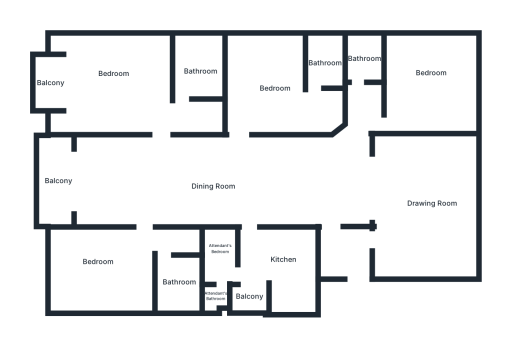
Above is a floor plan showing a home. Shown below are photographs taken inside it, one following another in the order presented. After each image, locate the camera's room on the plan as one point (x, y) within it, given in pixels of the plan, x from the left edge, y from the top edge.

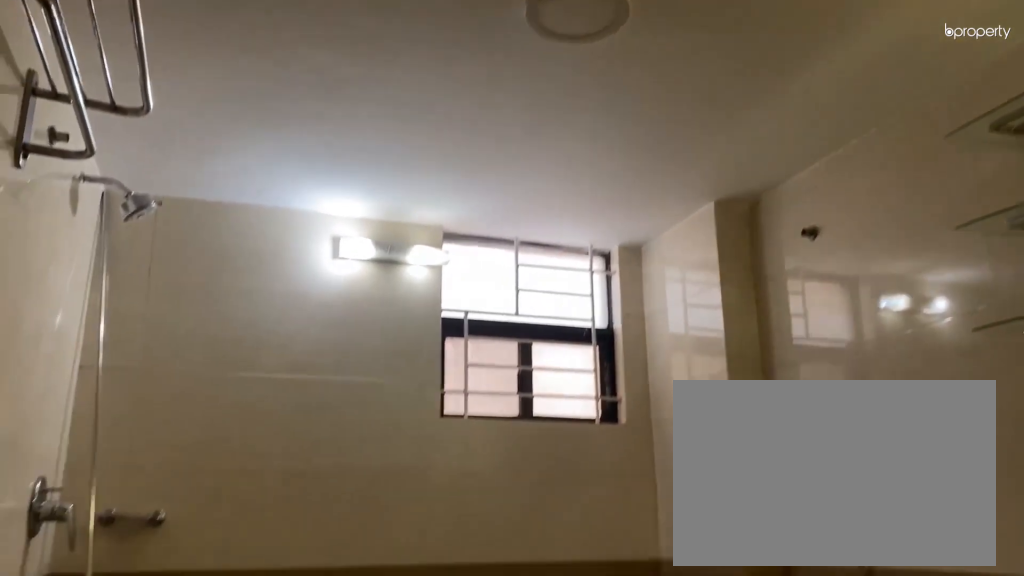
(194, 71)
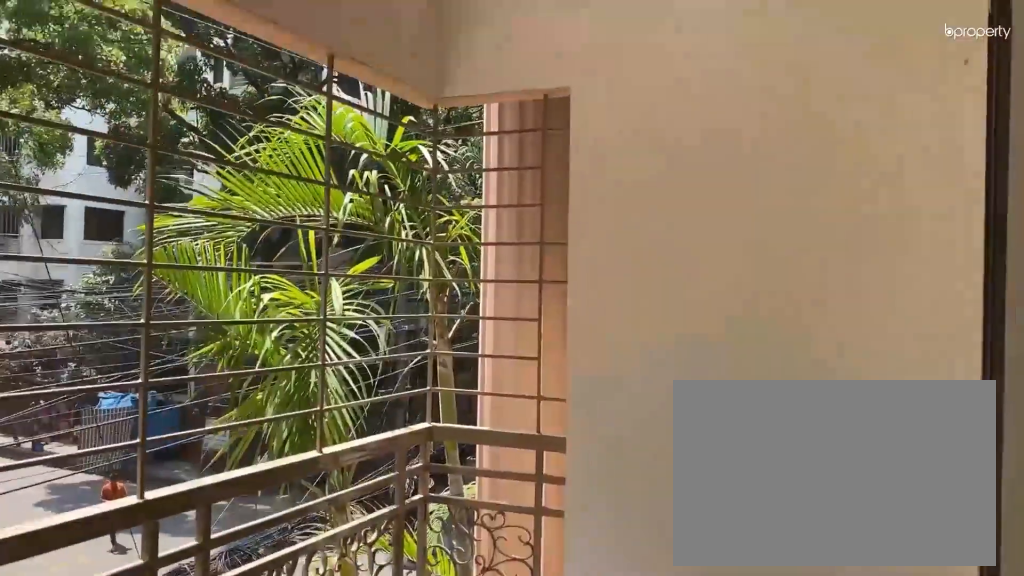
(46, 179)
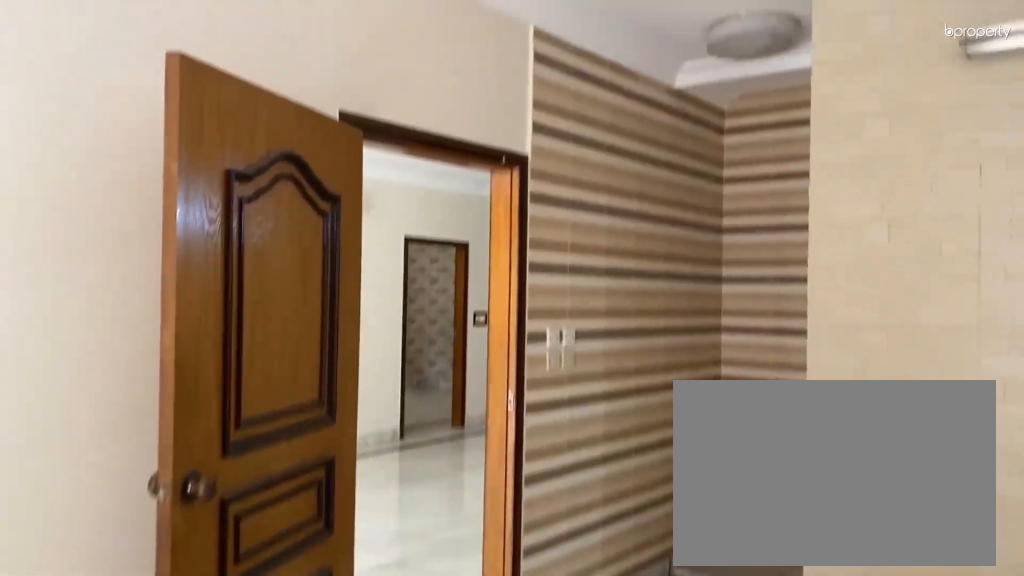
(101, 269)
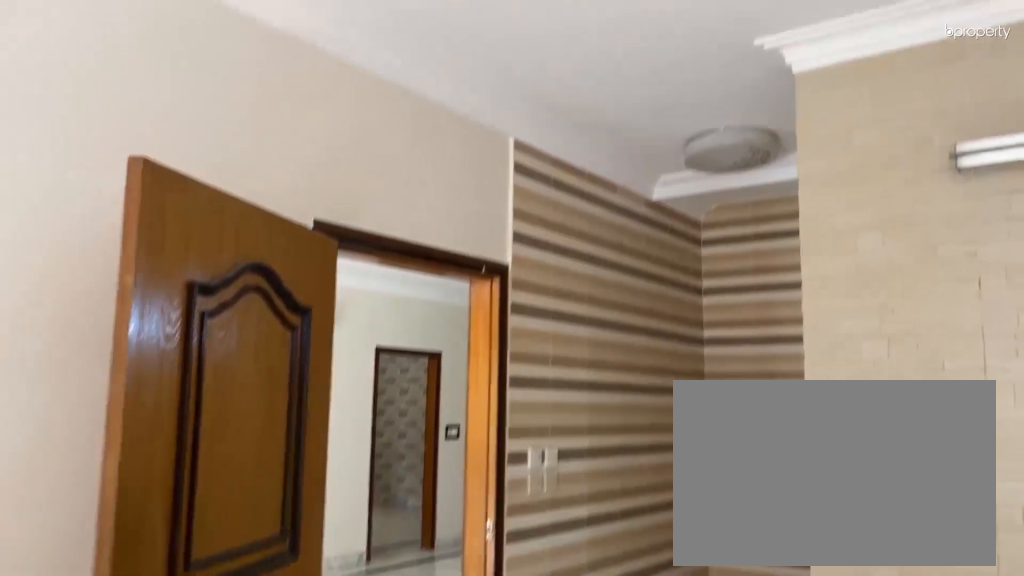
(101, 269)
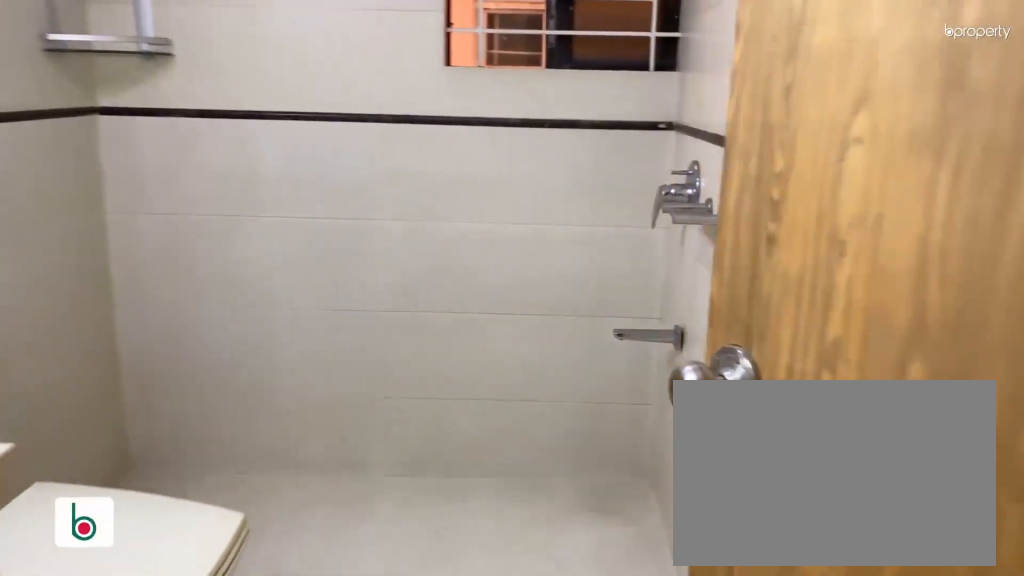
(177, 282)
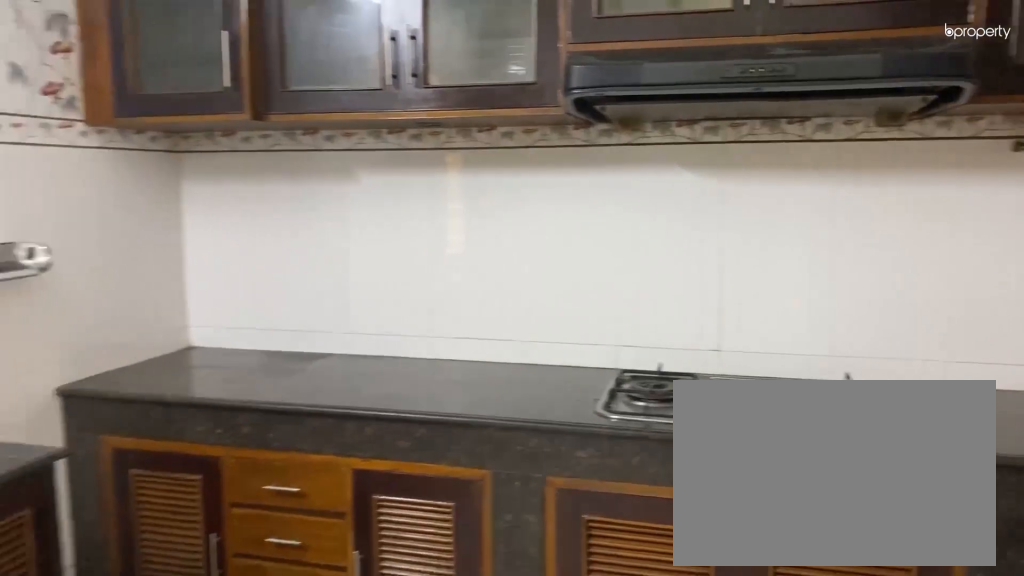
(284, 269)
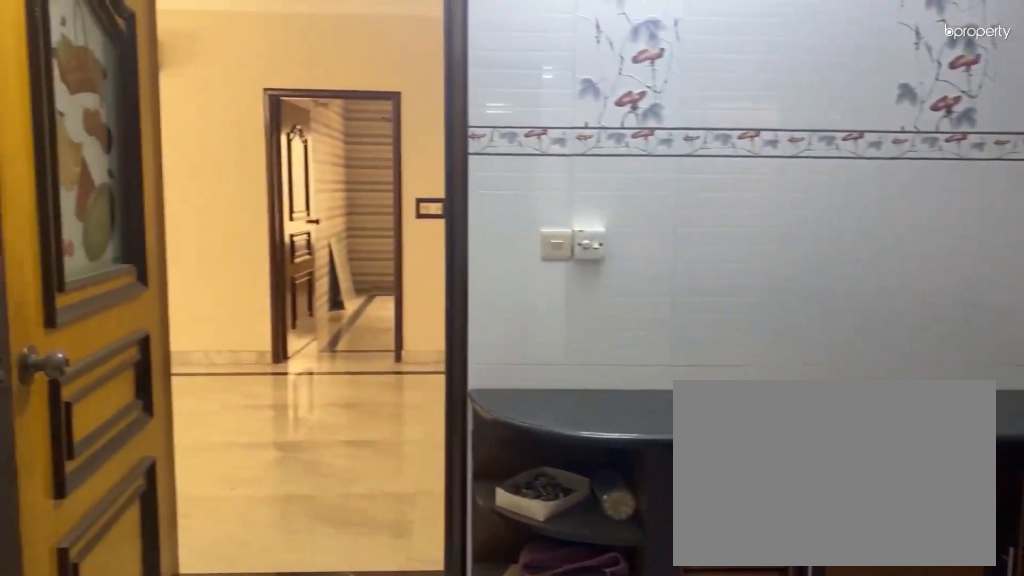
(284, 269)
